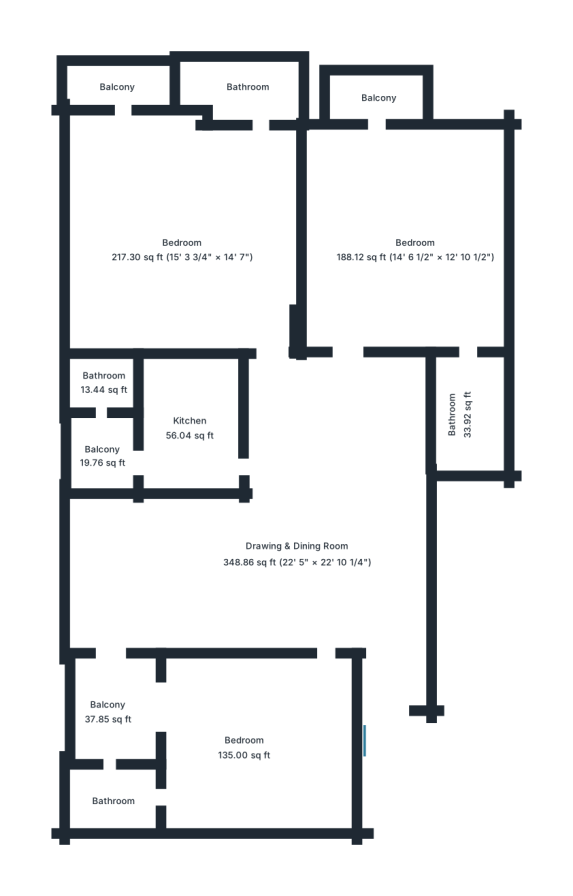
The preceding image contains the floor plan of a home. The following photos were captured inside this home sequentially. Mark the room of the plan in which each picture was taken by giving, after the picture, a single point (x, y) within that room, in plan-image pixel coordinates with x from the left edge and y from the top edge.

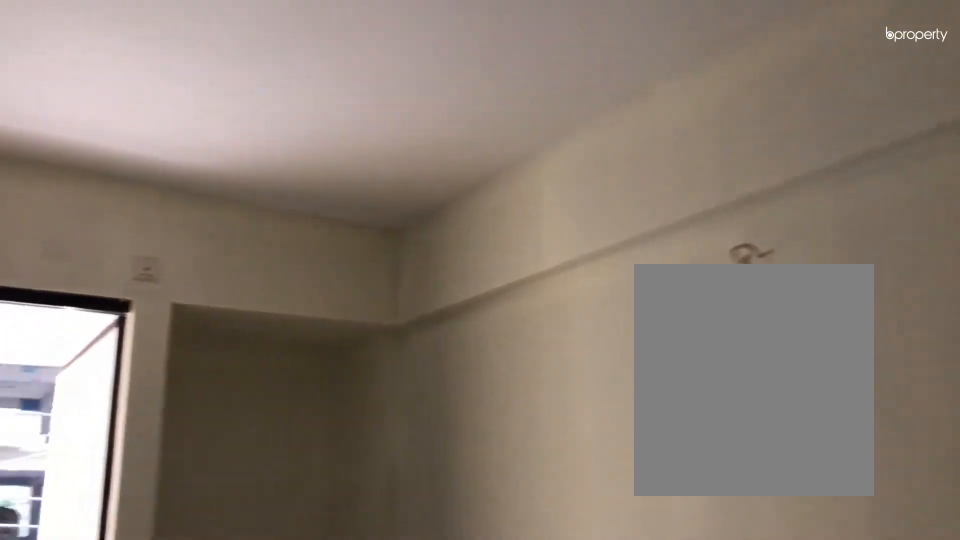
(415, 248)
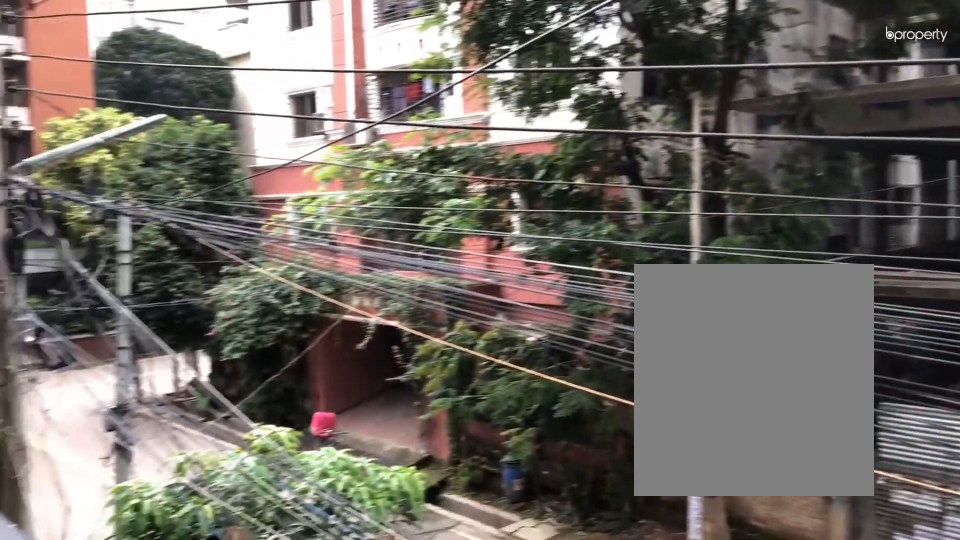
(382, 99)
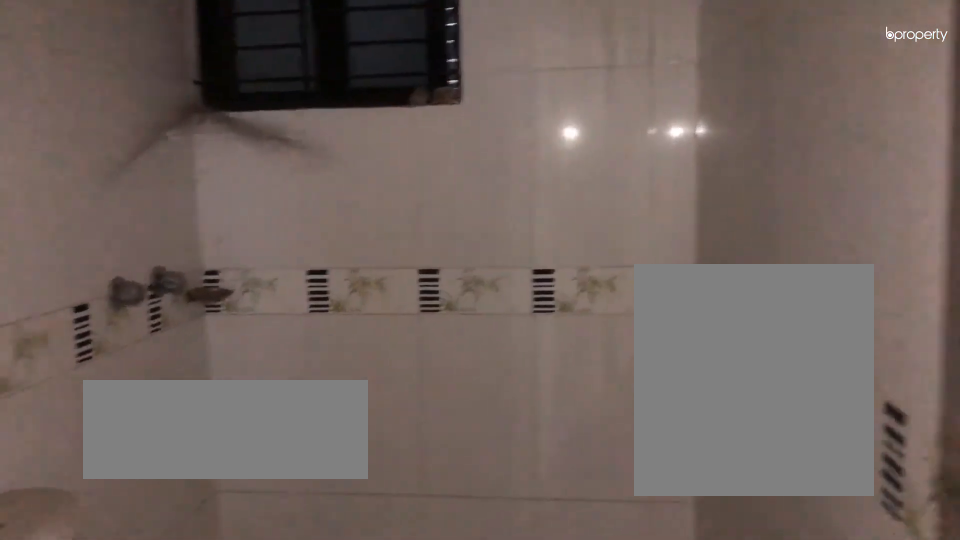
(469, 417)
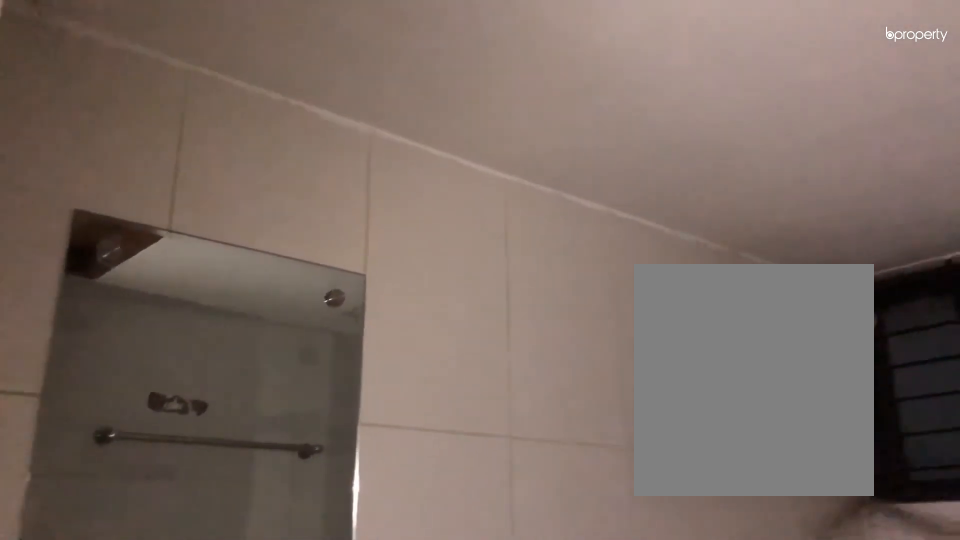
(469, 417)
